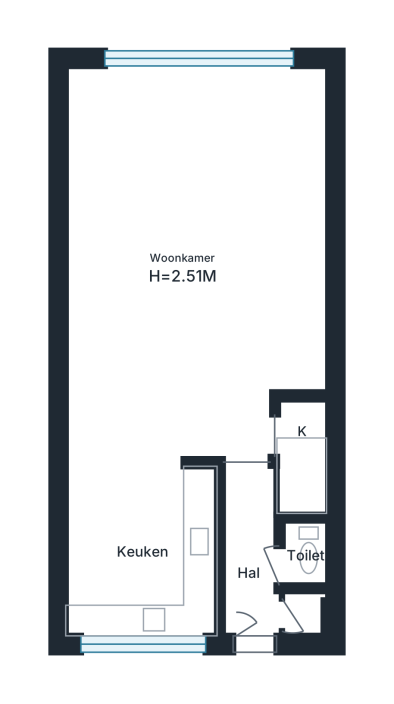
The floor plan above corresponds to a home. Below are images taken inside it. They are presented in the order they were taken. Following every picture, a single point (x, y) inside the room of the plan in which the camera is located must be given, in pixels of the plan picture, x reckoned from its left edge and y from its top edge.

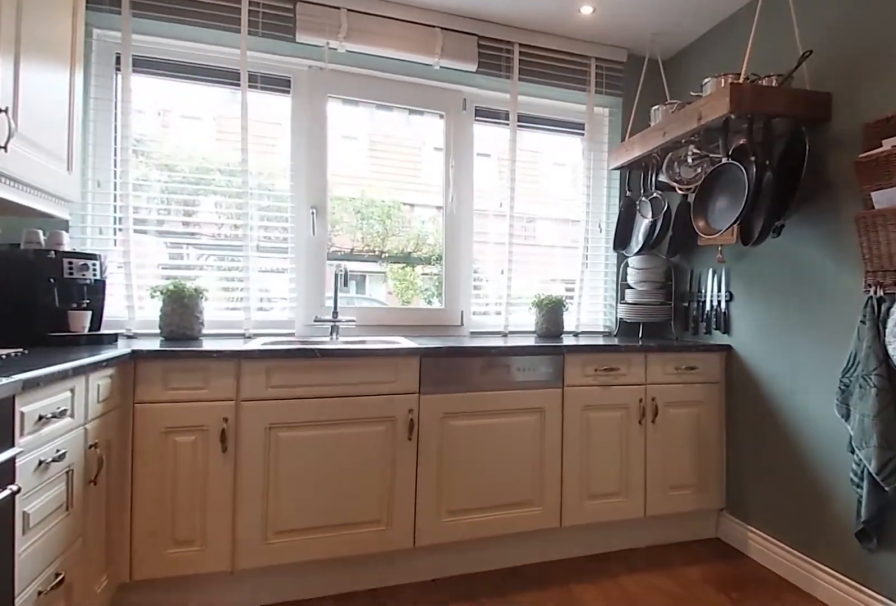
(140, 551)
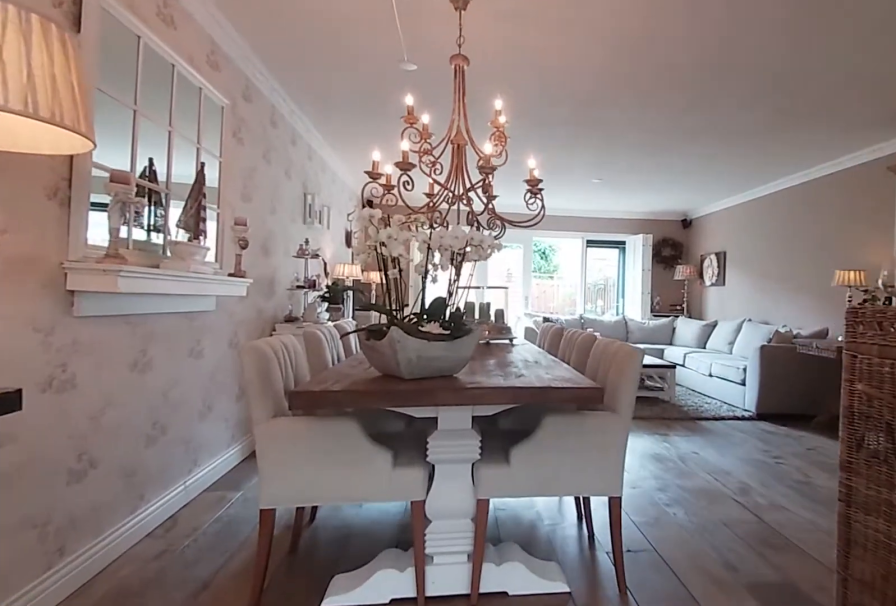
(140, 551)
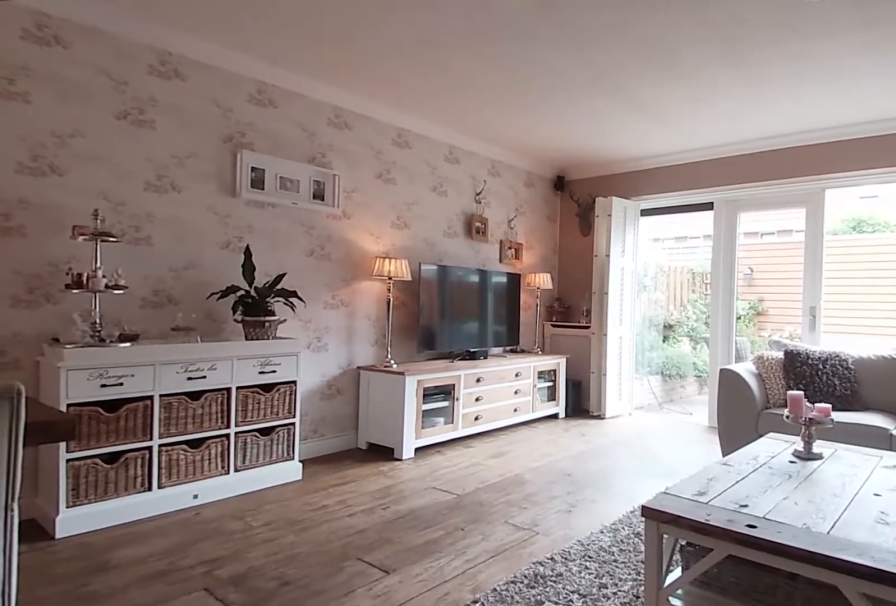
(227, 95)
